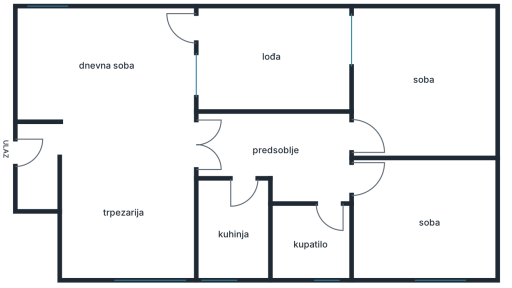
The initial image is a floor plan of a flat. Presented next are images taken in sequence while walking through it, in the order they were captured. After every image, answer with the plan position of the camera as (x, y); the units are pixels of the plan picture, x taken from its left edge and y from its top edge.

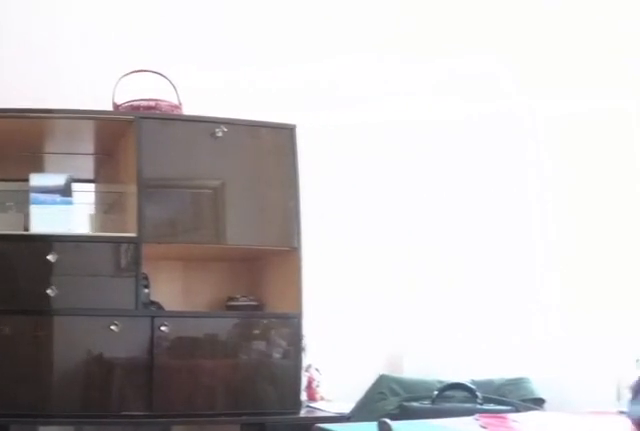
(52, 143)
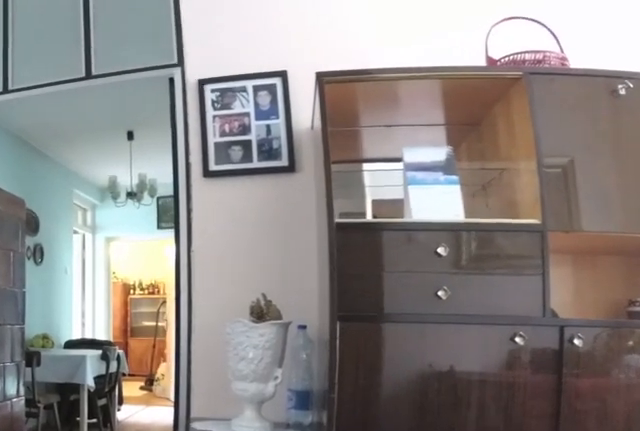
(65, 144)
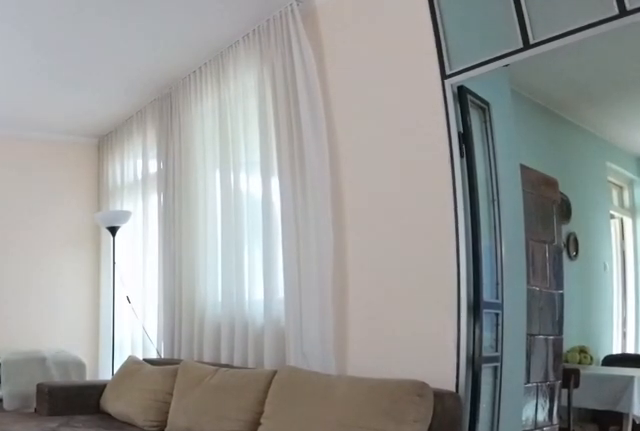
(75, 150)
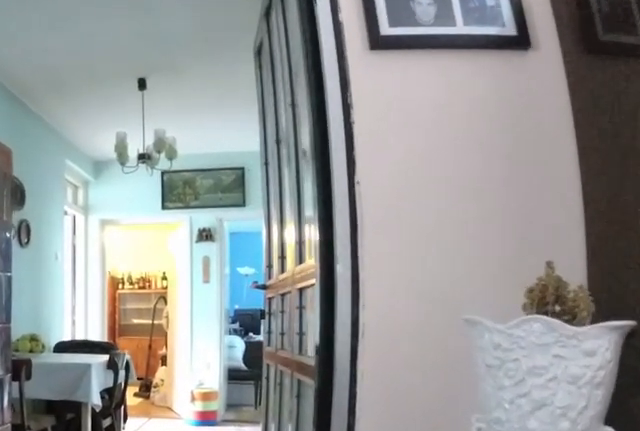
(115, 141)
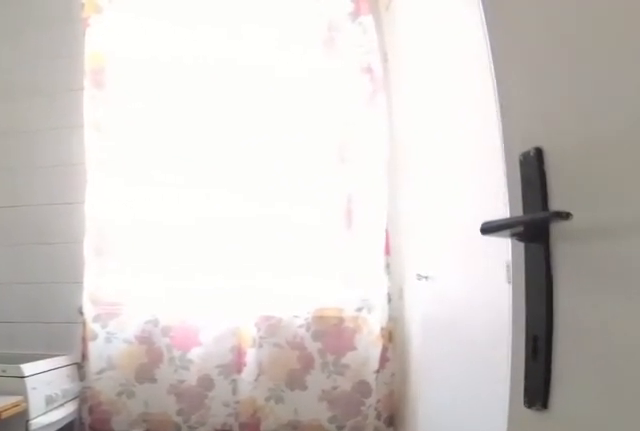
(233, 171)
